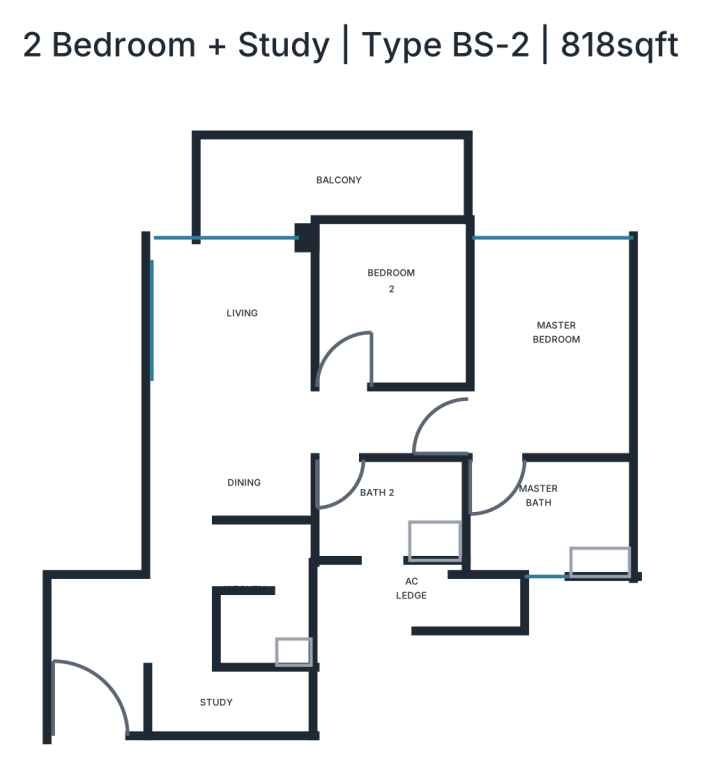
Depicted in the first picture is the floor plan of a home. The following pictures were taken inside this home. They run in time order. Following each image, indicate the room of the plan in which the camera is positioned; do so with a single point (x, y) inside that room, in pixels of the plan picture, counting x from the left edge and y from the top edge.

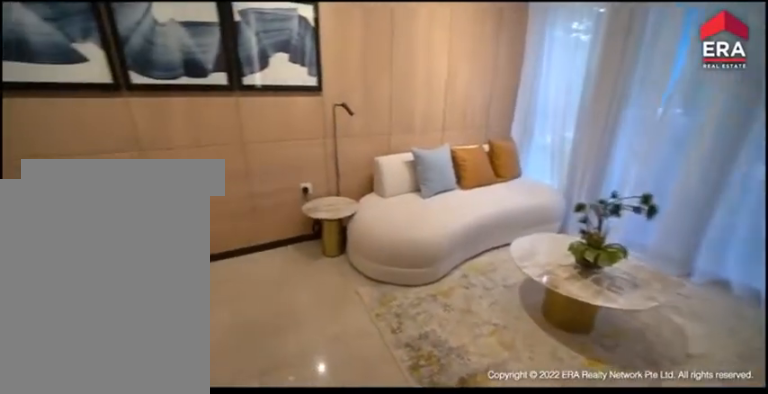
(228, 381)
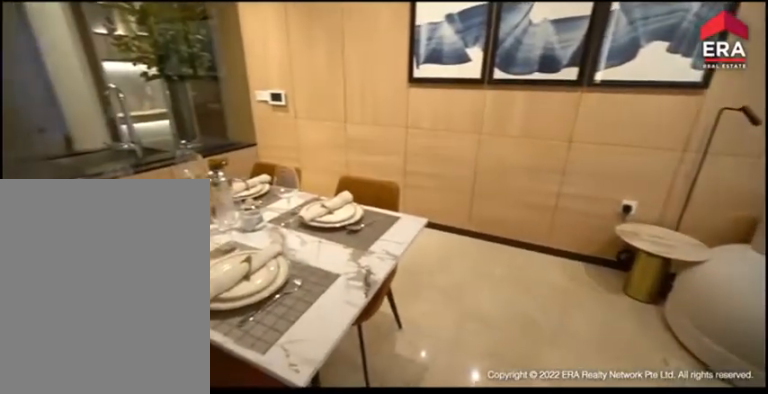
(228, 381)
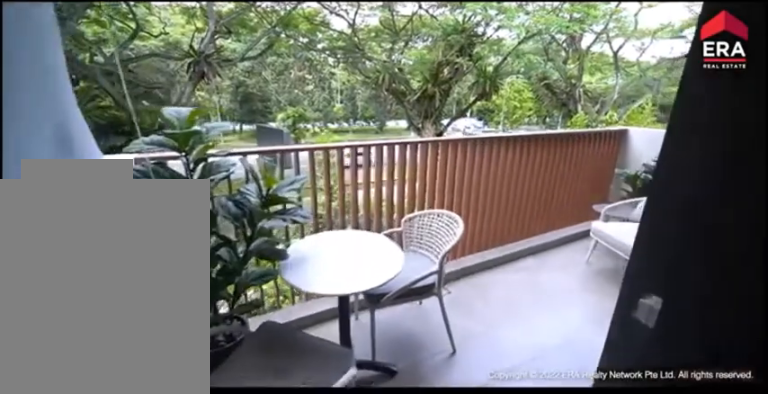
(324, 184)
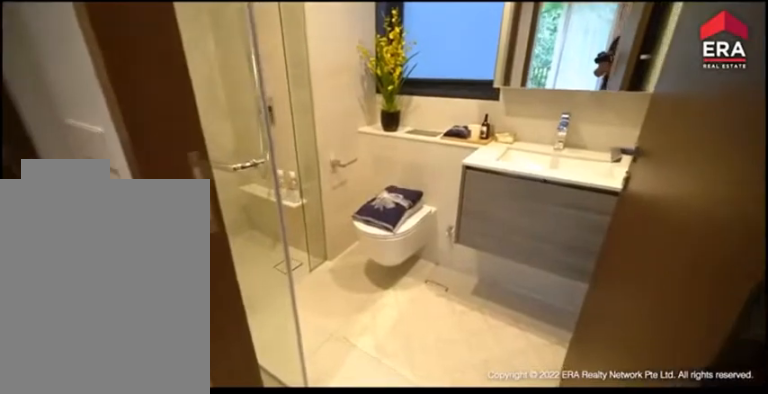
(377, 502)
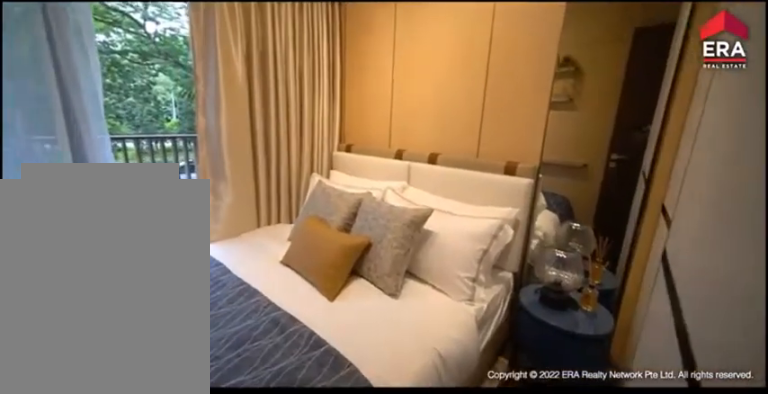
(388, 305)
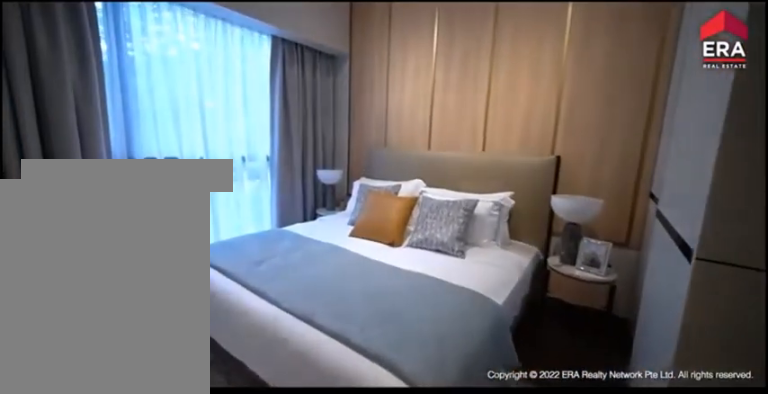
(551, 353)
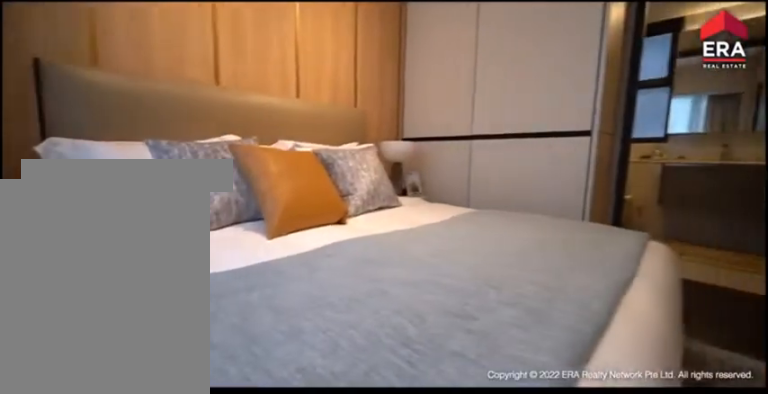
(550, 353)
